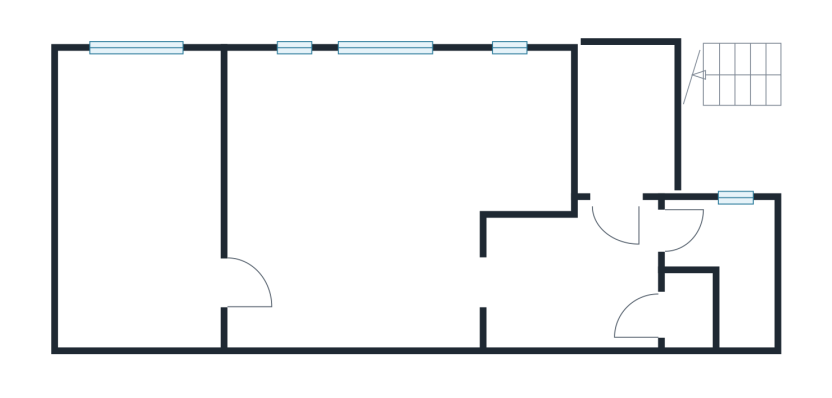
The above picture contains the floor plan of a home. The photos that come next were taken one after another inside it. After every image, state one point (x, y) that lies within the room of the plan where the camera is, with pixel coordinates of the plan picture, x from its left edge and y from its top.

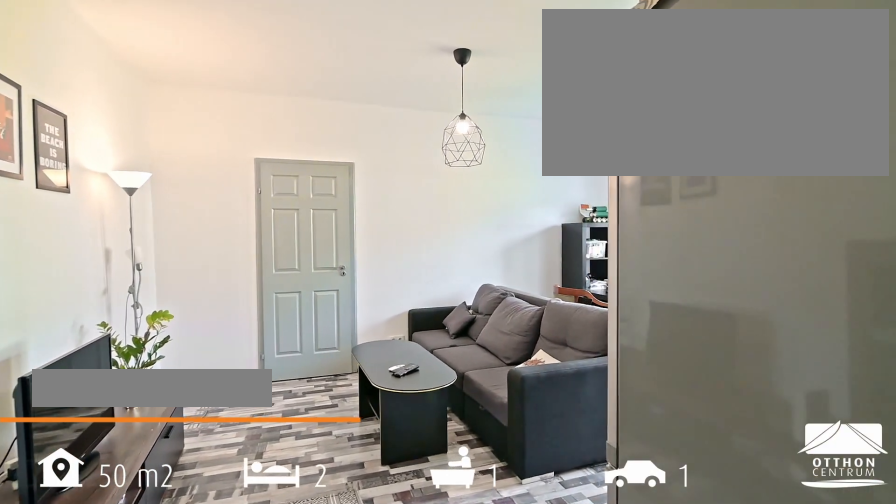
(354, 194)
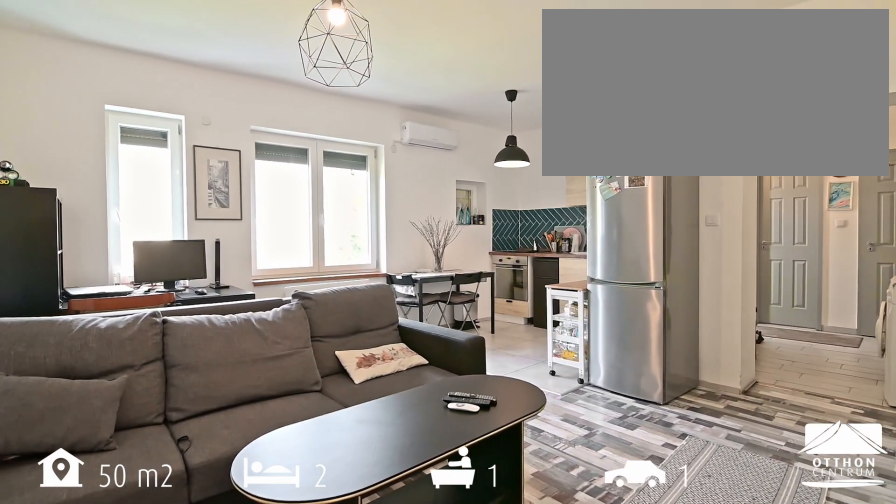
(354, 194)
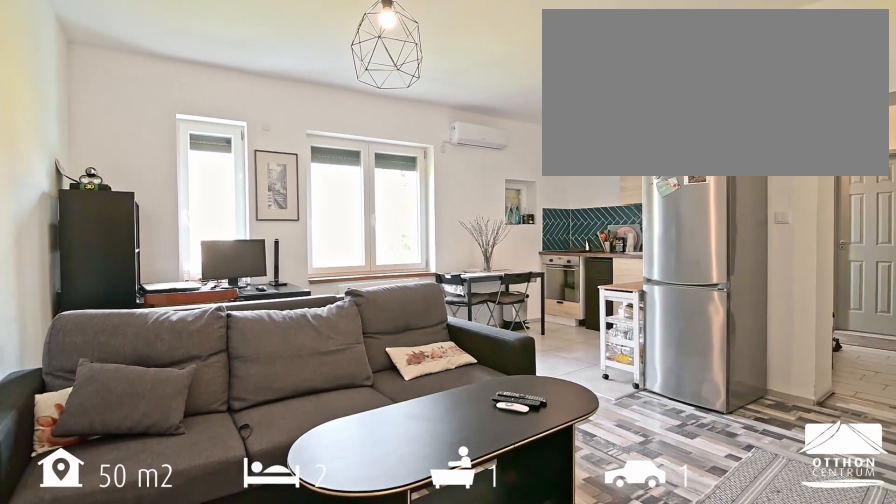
(354, 194)
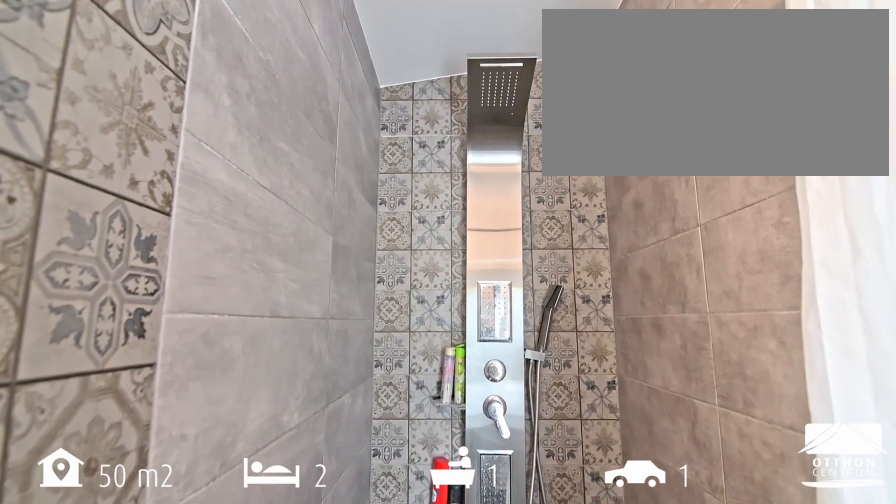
(737, 243)
